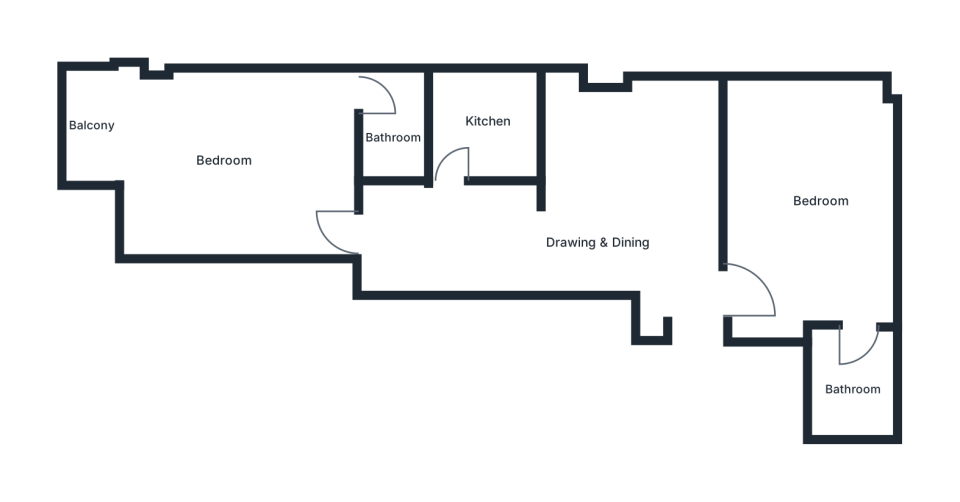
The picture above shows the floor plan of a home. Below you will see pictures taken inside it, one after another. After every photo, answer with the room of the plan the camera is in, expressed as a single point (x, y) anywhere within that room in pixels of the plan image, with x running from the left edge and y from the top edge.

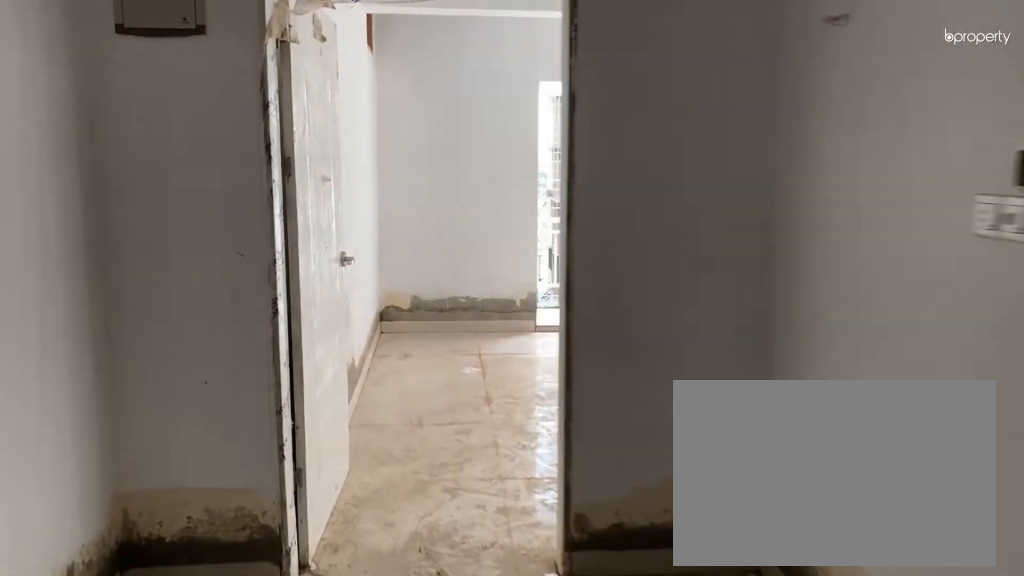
(436, 223)
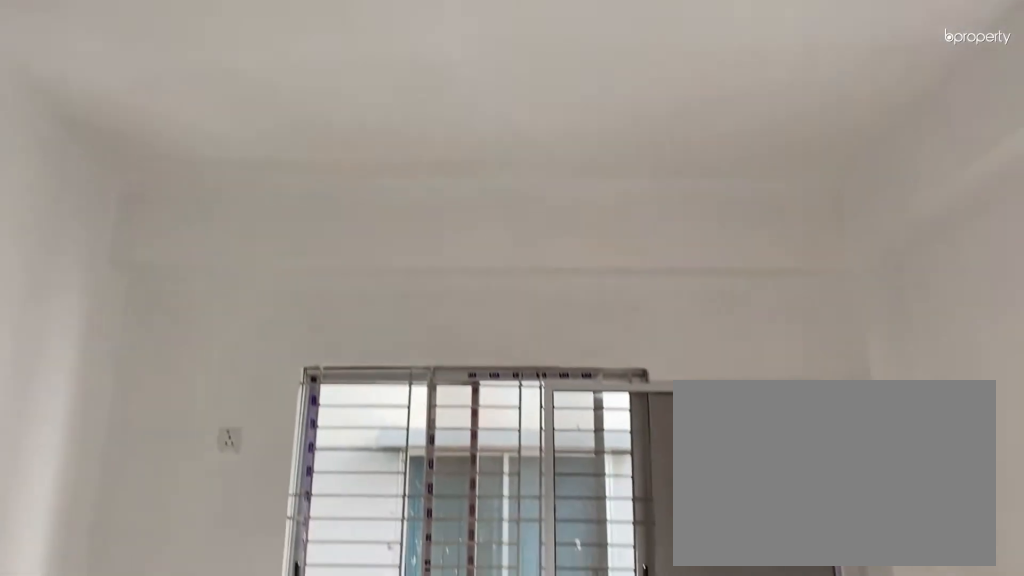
(809, 210)
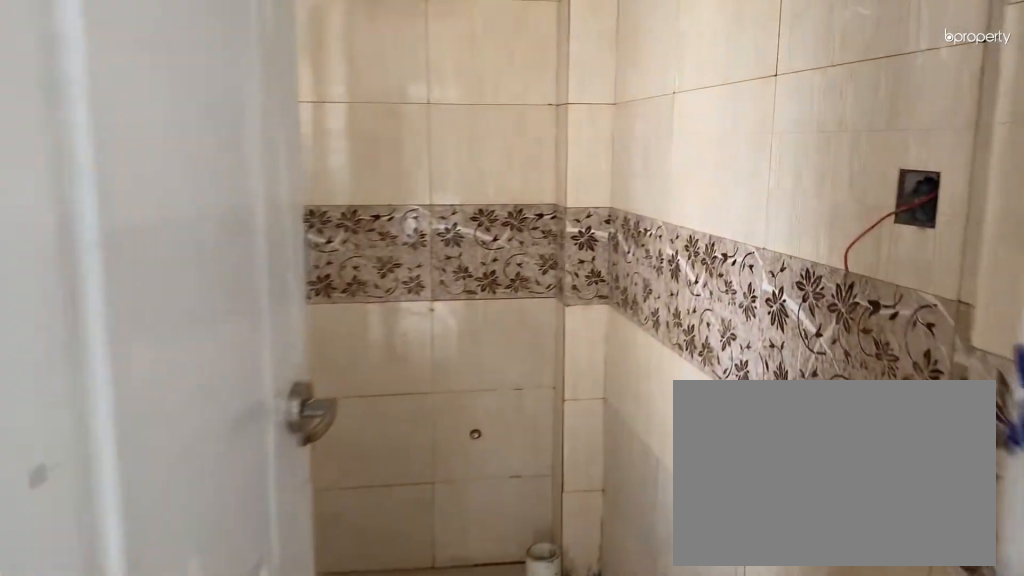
(850, 382)
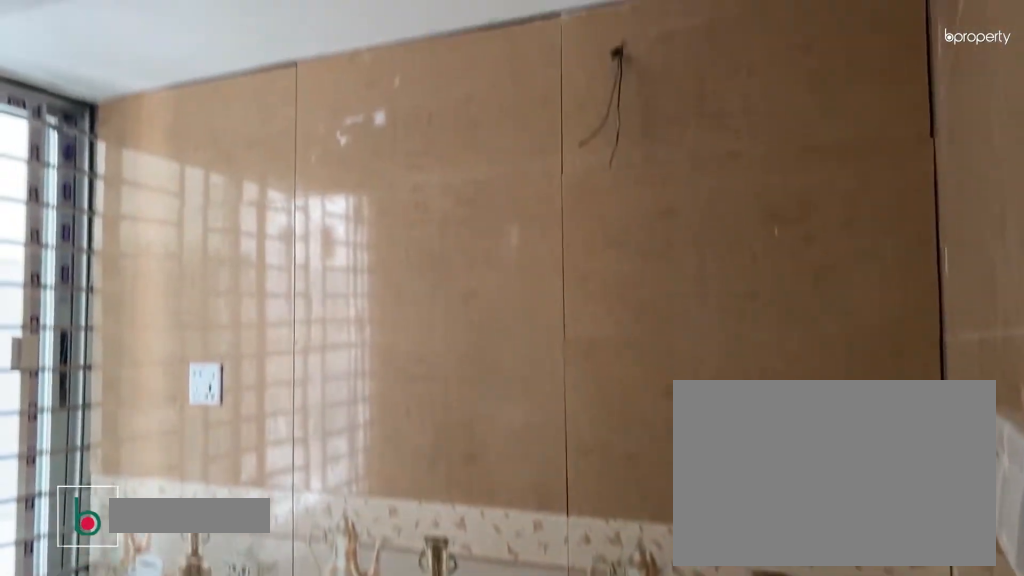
(487, 124)
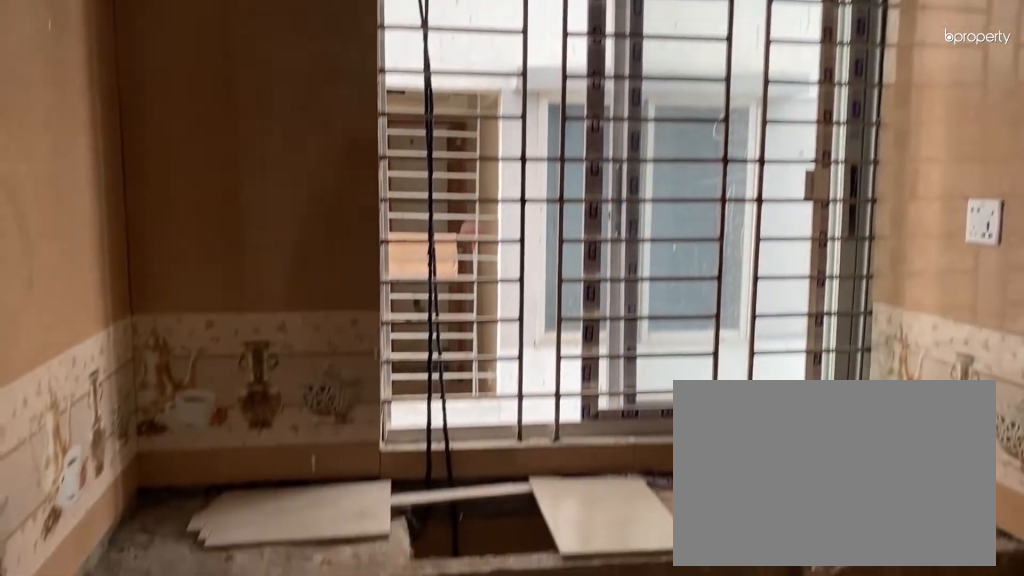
(487, 124)
